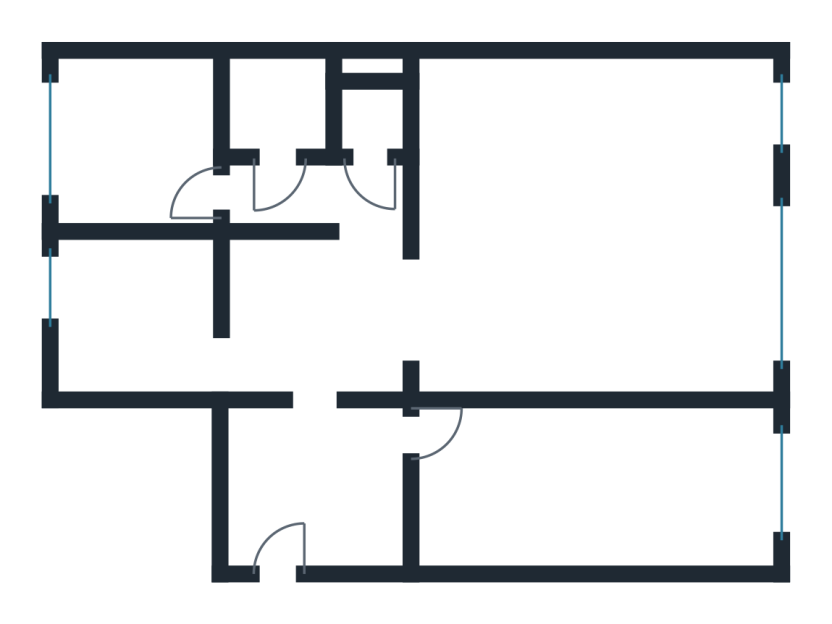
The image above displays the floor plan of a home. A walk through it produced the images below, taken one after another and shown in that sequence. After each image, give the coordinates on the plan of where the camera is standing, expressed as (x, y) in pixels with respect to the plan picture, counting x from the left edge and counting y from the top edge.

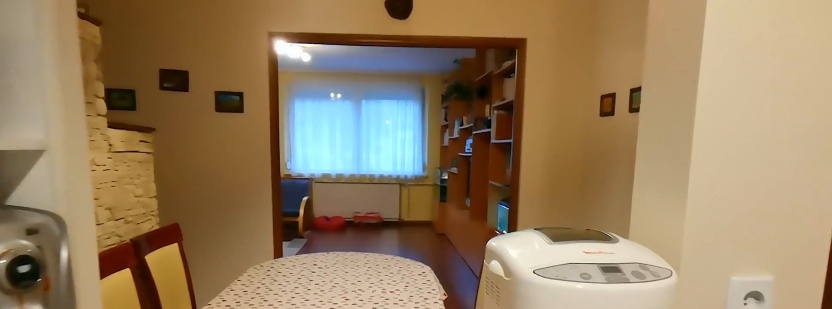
(236, 307)
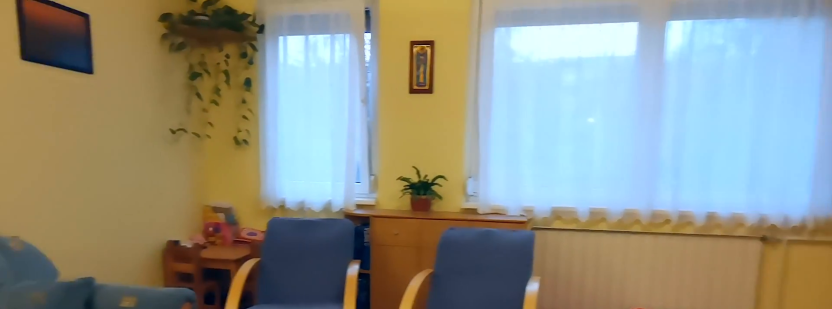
(502, 292)
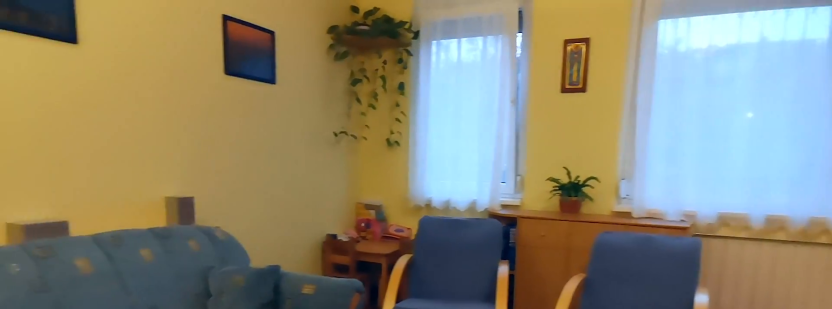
(503, 292)
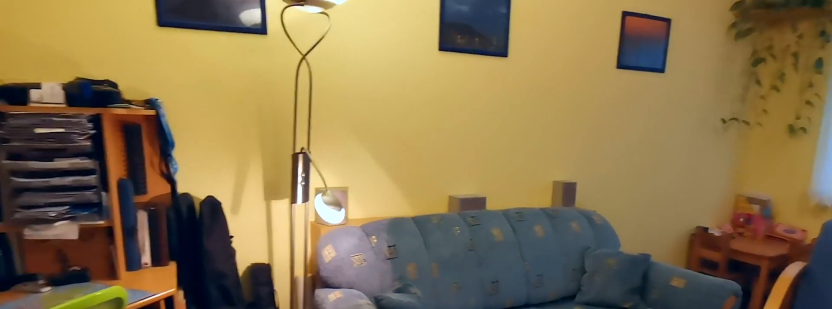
(507, 292)
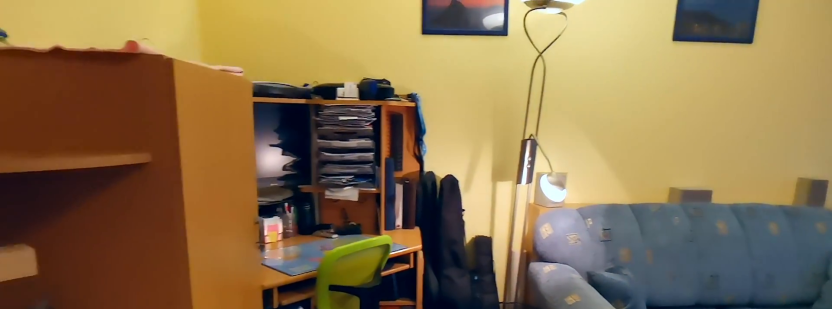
(508, 294)
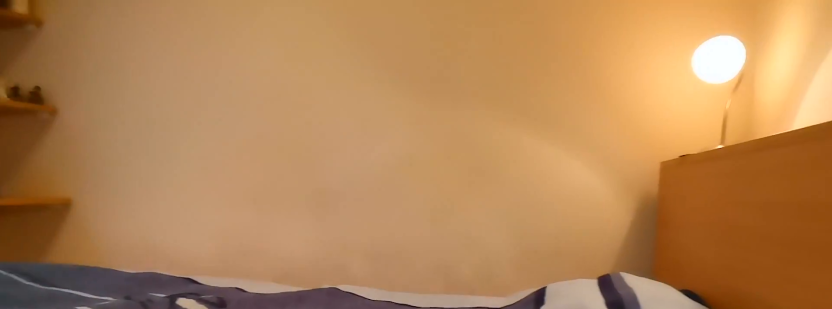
(194, 172)
